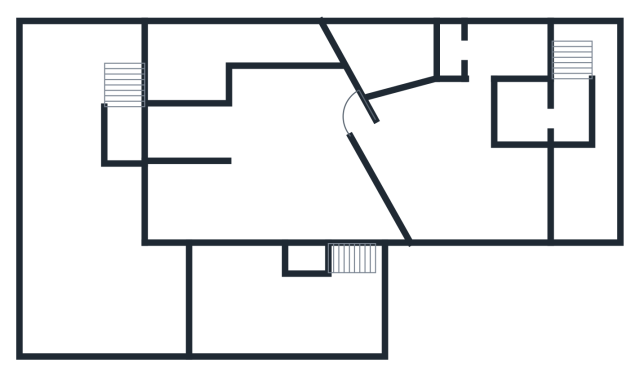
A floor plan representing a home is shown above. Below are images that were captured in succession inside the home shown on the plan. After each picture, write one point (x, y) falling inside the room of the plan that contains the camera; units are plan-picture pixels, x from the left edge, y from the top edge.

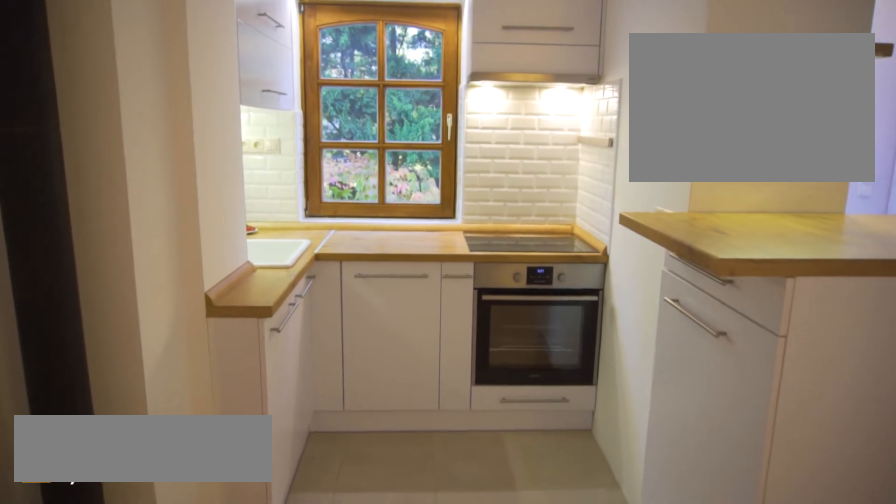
(199, 184)
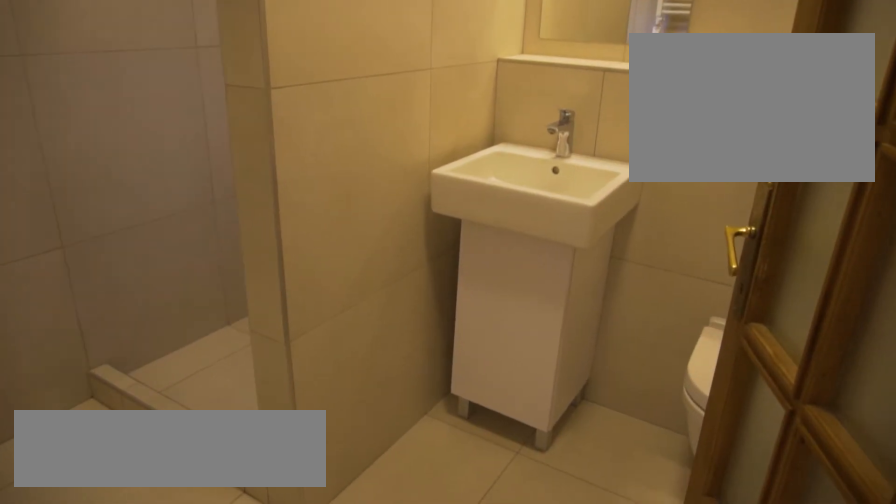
(198, 59)
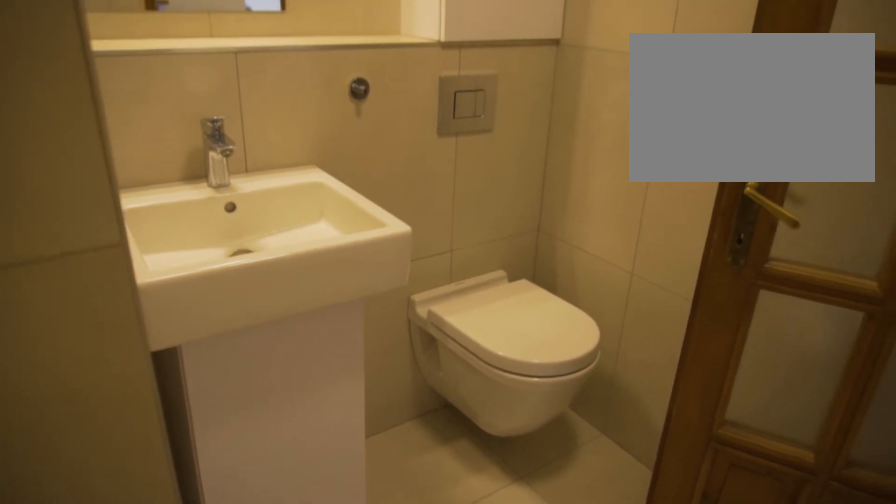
(199, 59)
